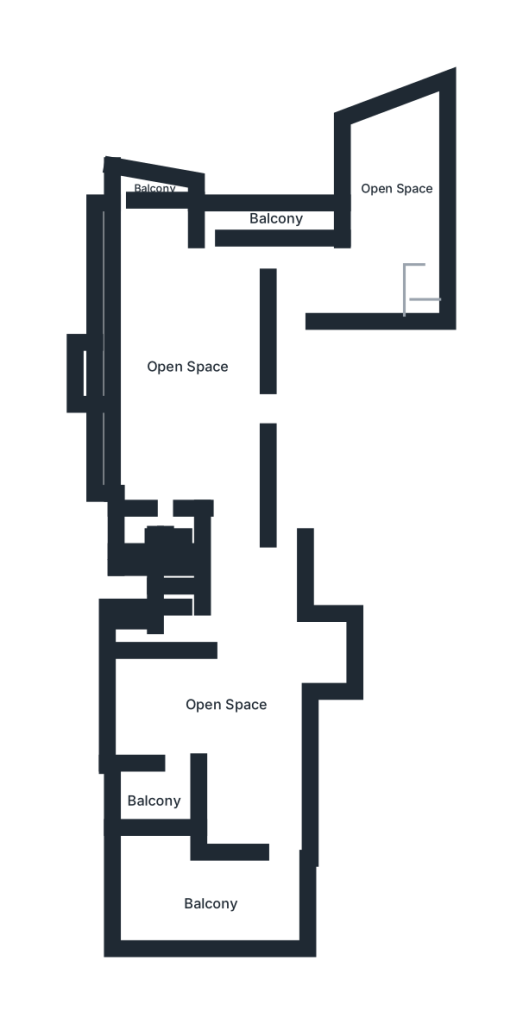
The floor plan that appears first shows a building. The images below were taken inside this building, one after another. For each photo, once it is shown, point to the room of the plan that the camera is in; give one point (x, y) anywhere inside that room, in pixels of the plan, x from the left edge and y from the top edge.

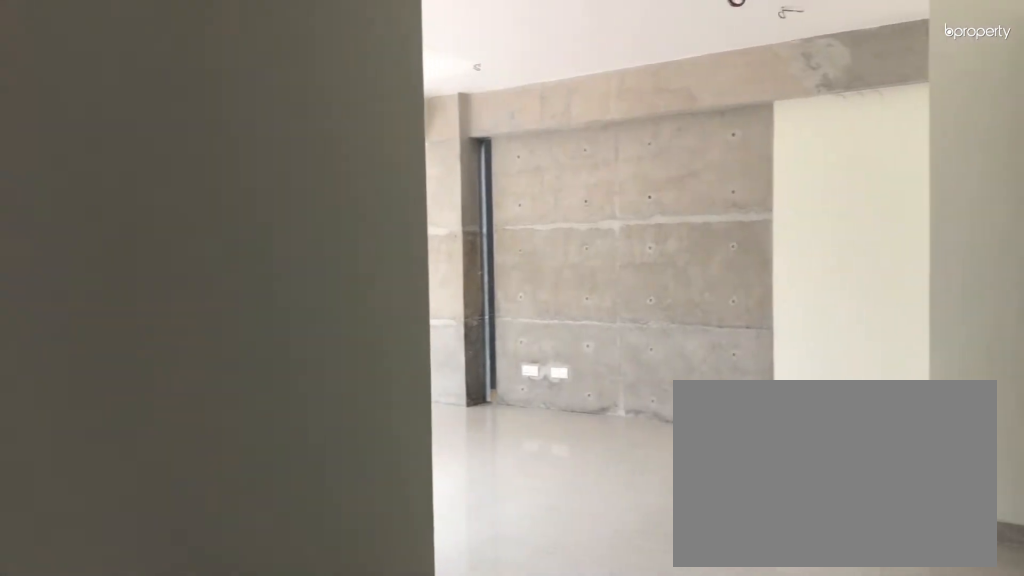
(351, 277)
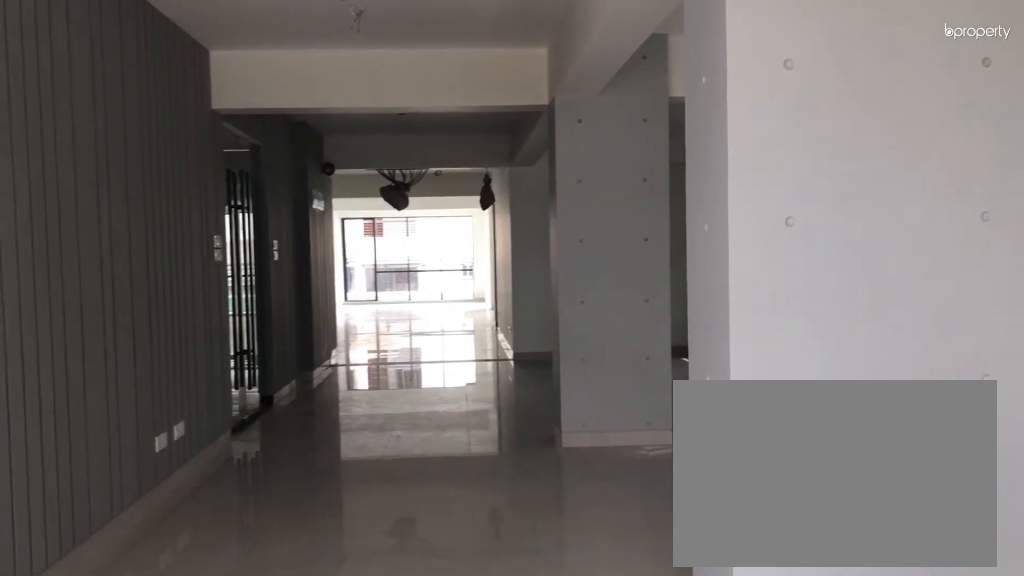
(196, 376)
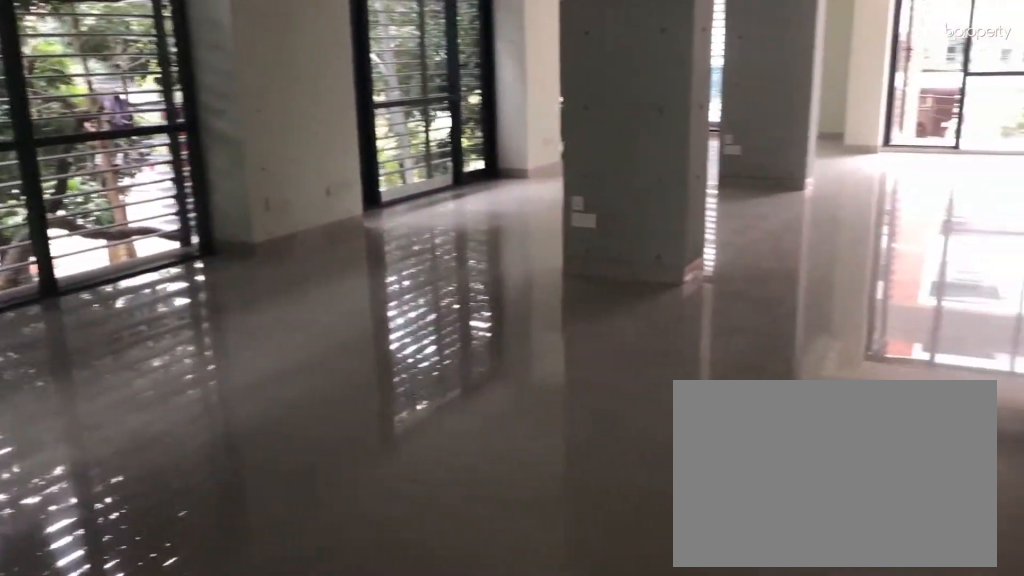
(196, 377)
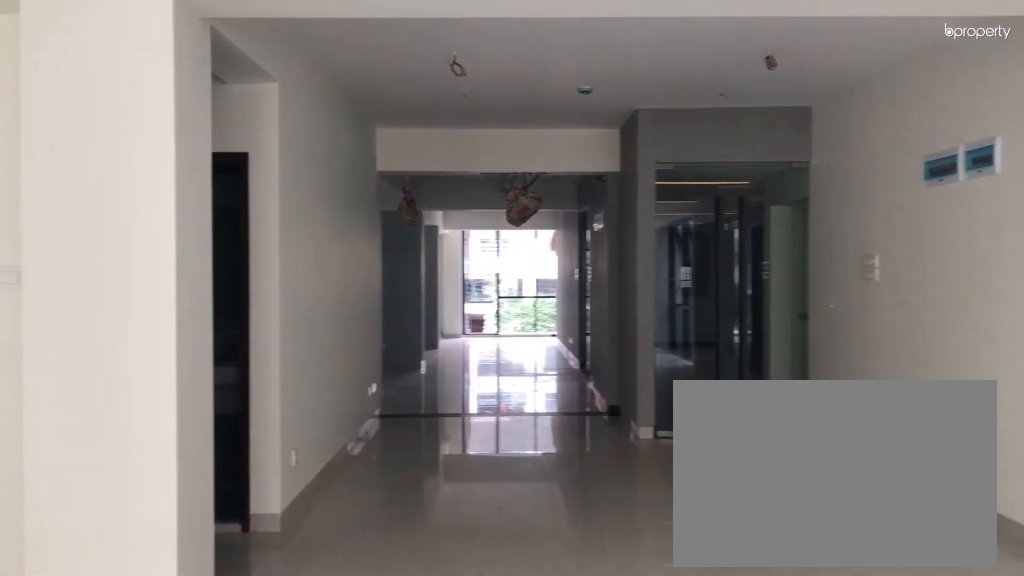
(221, 699)
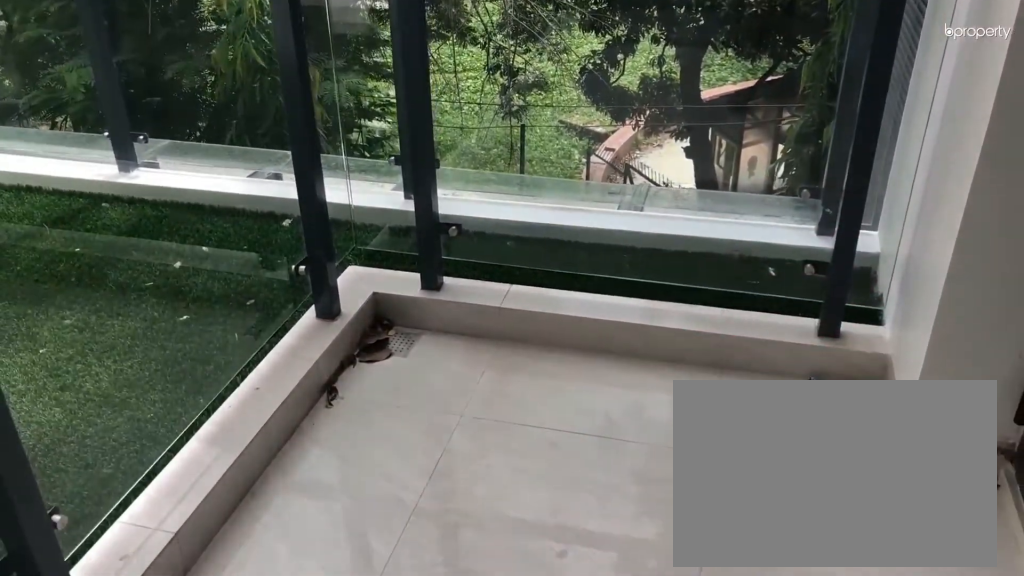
(157, 797)
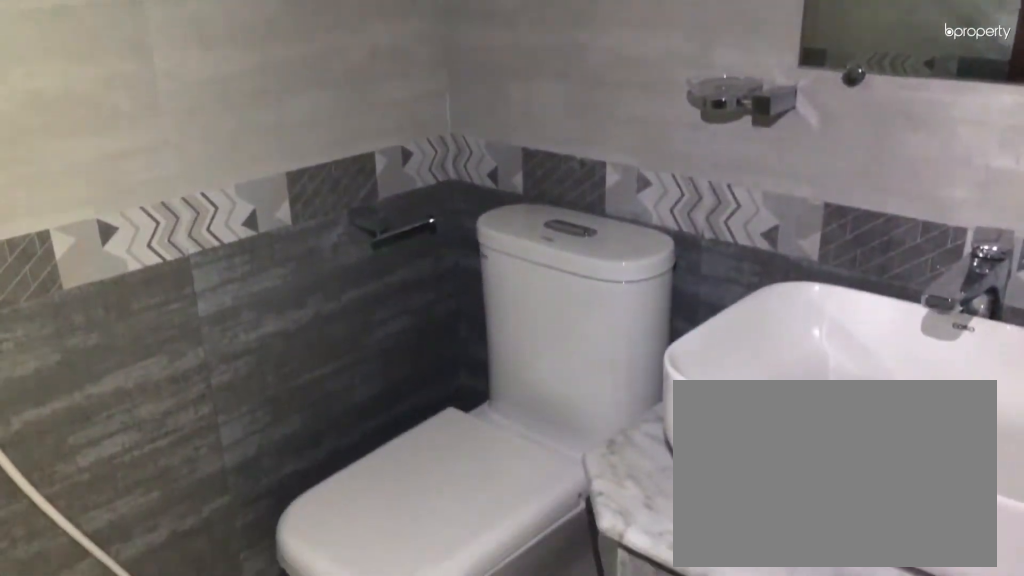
(132, 627)
